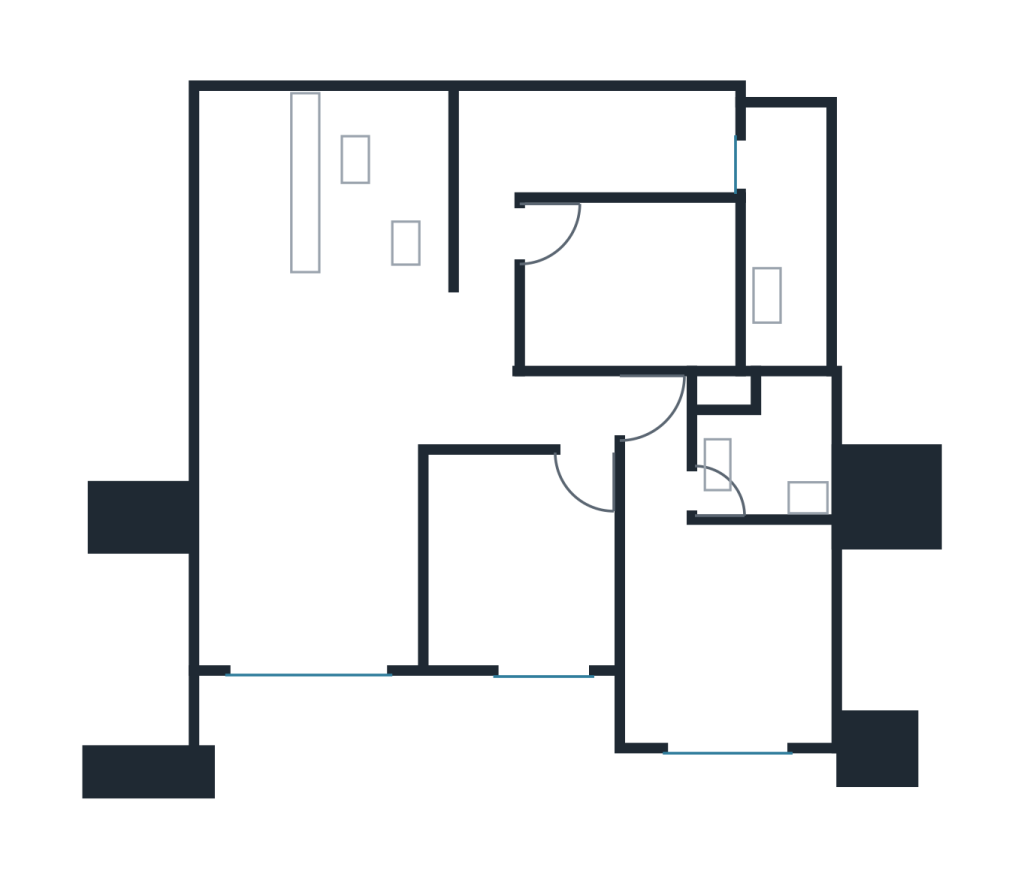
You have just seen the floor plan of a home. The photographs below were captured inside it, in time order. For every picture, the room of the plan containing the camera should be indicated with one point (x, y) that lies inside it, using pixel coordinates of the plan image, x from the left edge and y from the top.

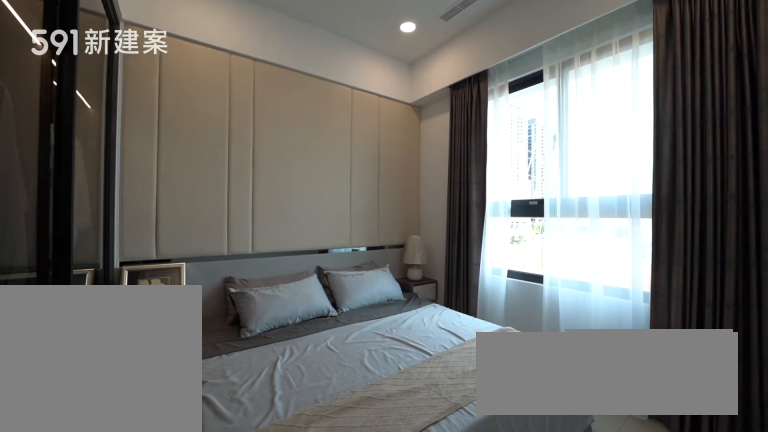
(719, 604)
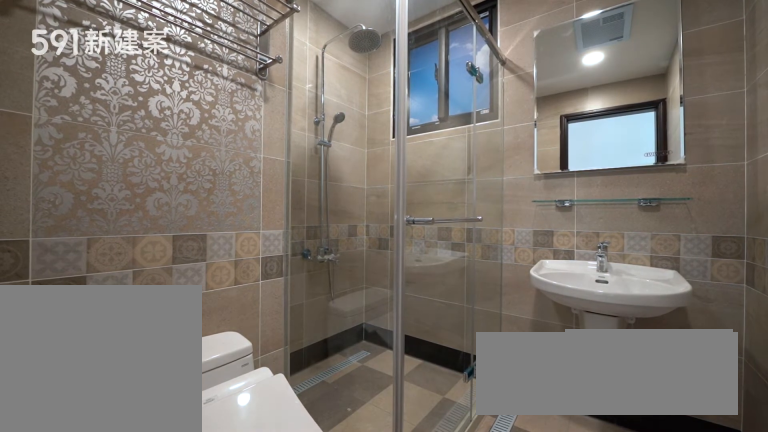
(768, 445)
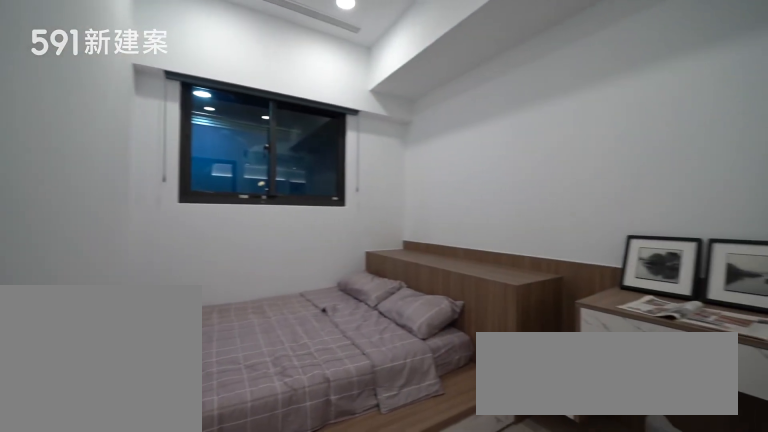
(640, 285)
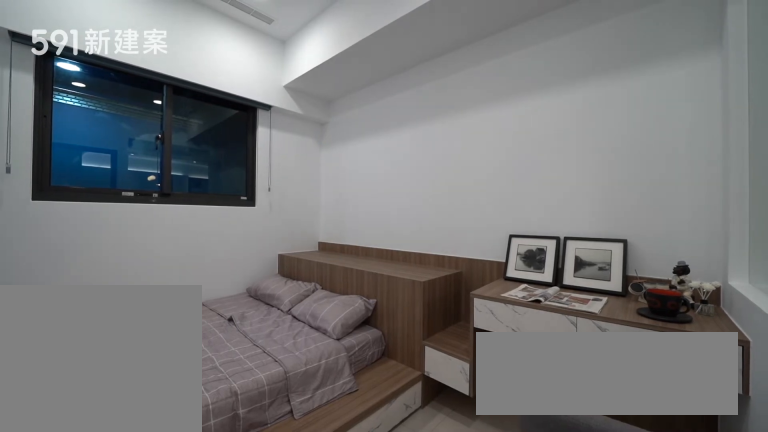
(640, 285)
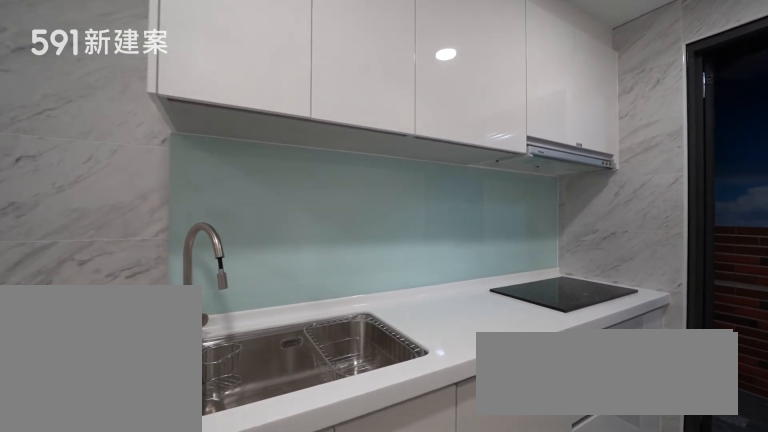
(606, 139)
